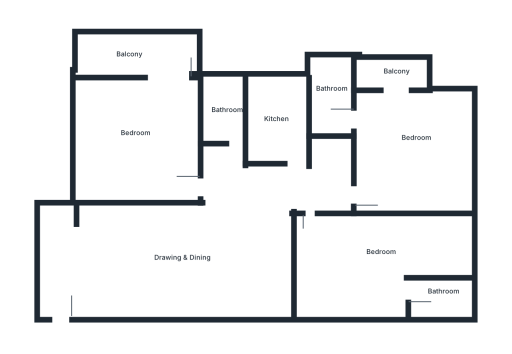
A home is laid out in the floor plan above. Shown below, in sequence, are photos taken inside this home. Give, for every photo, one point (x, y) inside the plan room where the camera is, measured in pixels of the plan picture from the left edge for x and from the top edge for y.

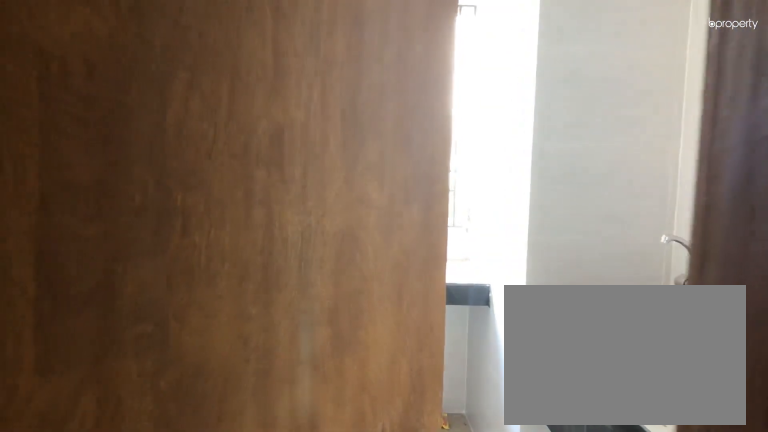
(285, 130)
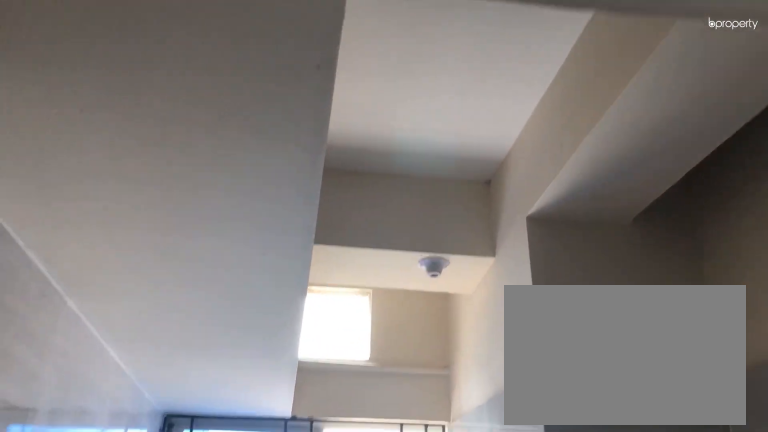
(285, 130)
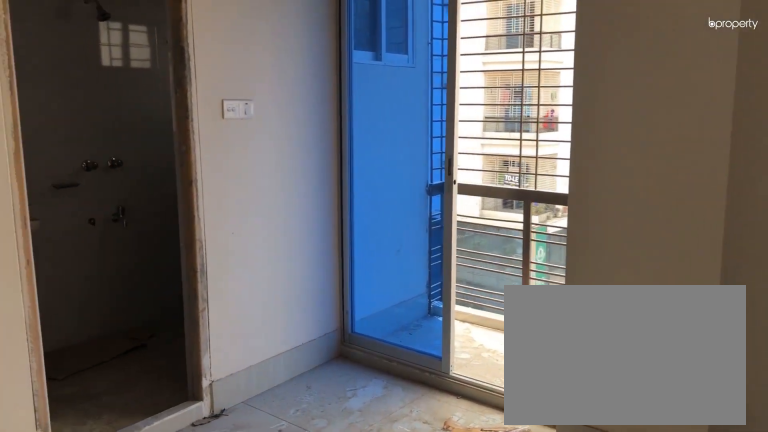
(415, 148)
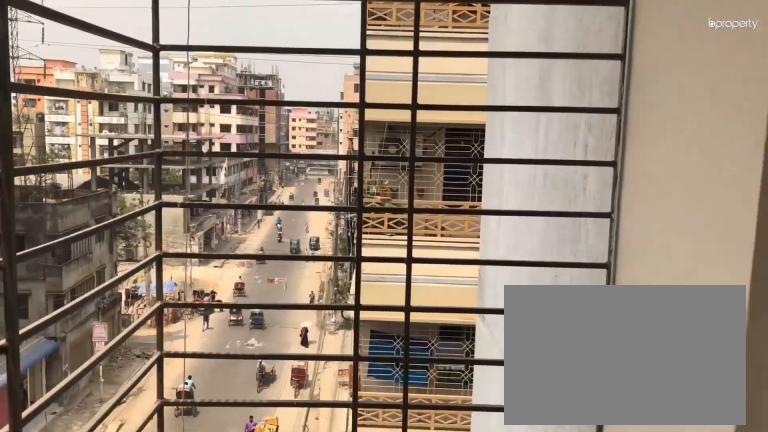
(393, 73)
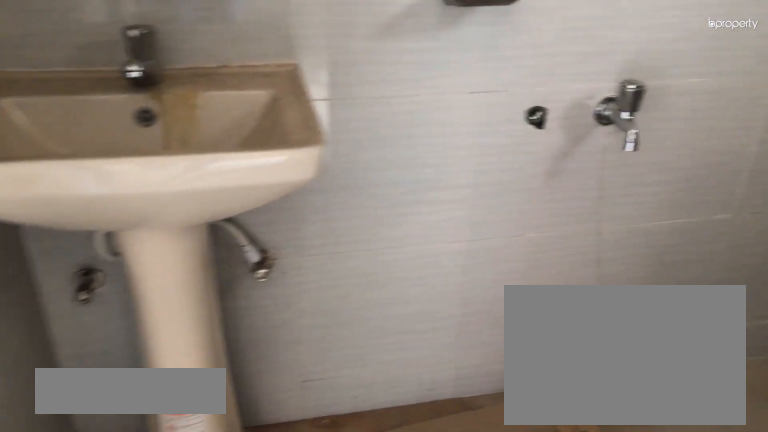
(325, 102)
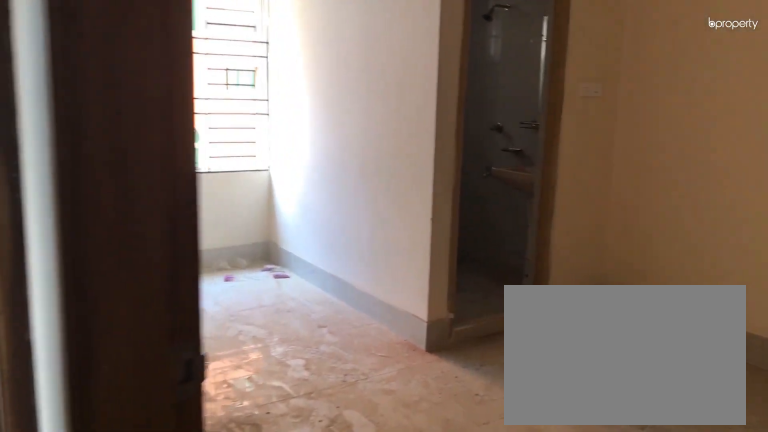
(359, 263)
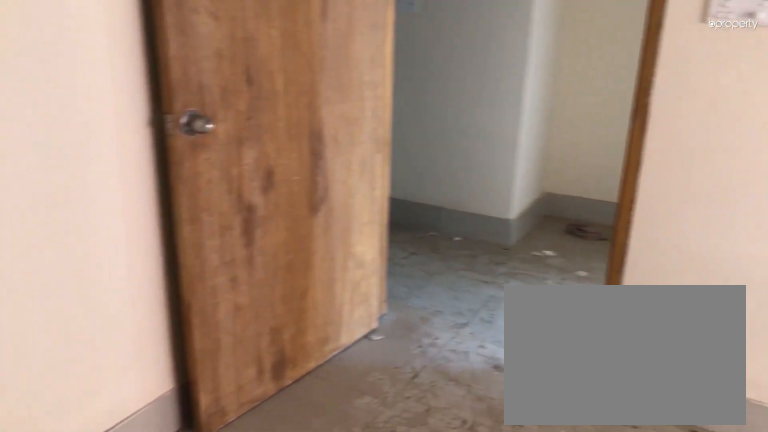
(359, 263)
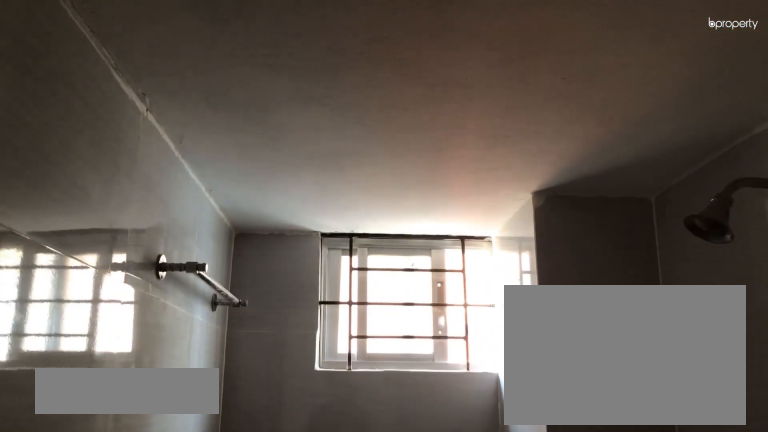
(446, 301)
